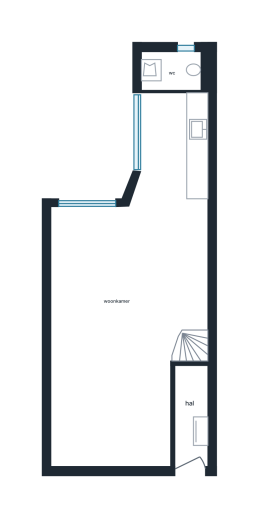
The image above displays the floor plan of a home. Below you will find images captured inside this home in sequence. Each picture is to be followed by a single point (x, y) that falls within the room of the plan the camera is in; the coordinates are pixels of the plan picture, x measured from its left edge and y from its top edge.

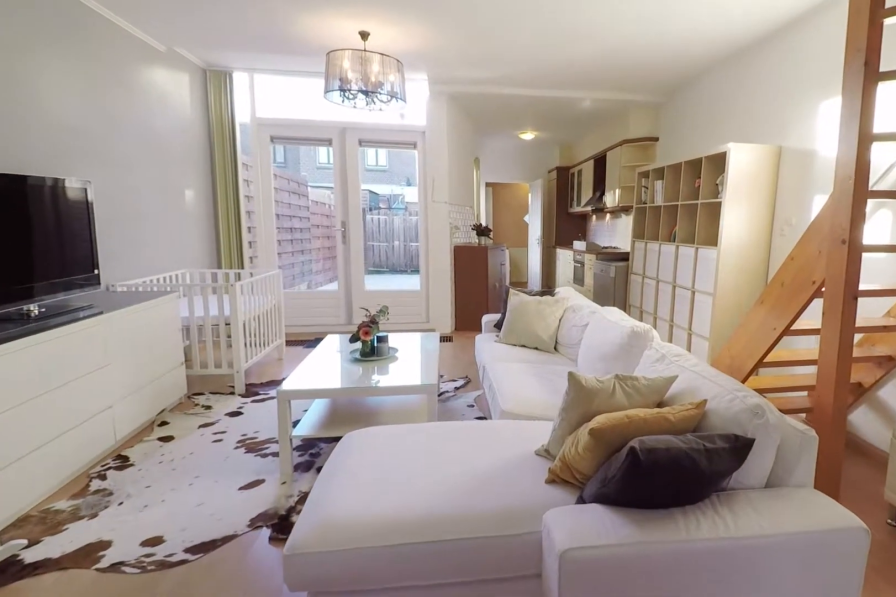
(93, 260)
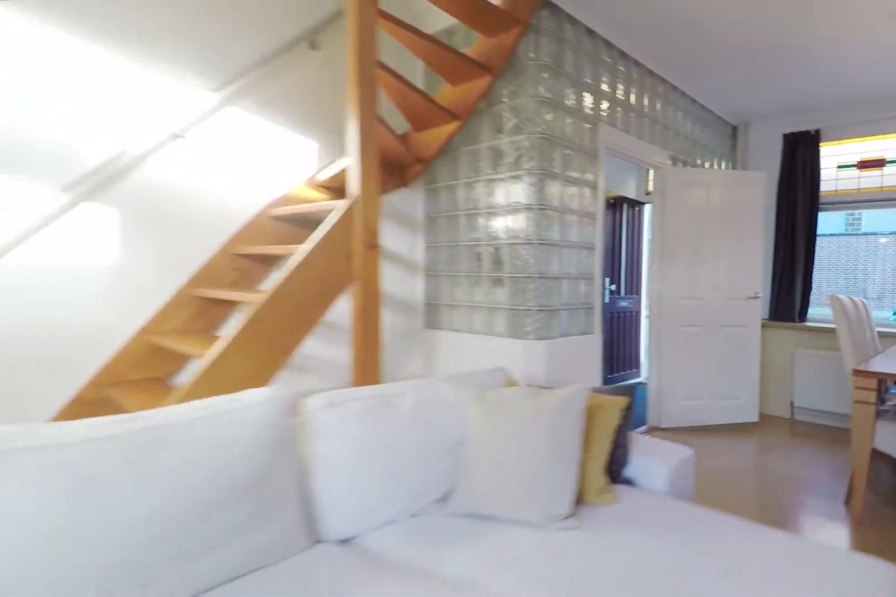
(94, 256)
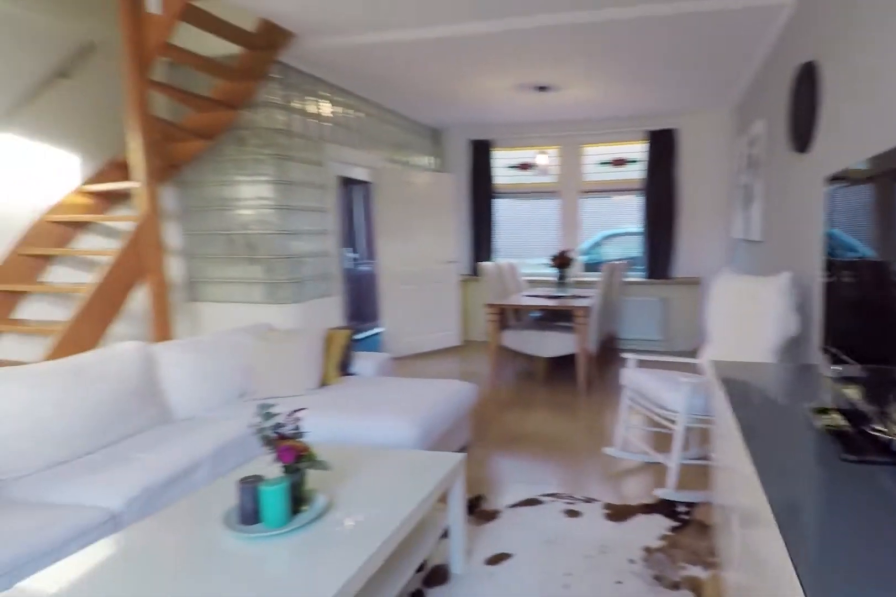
(95, 260)
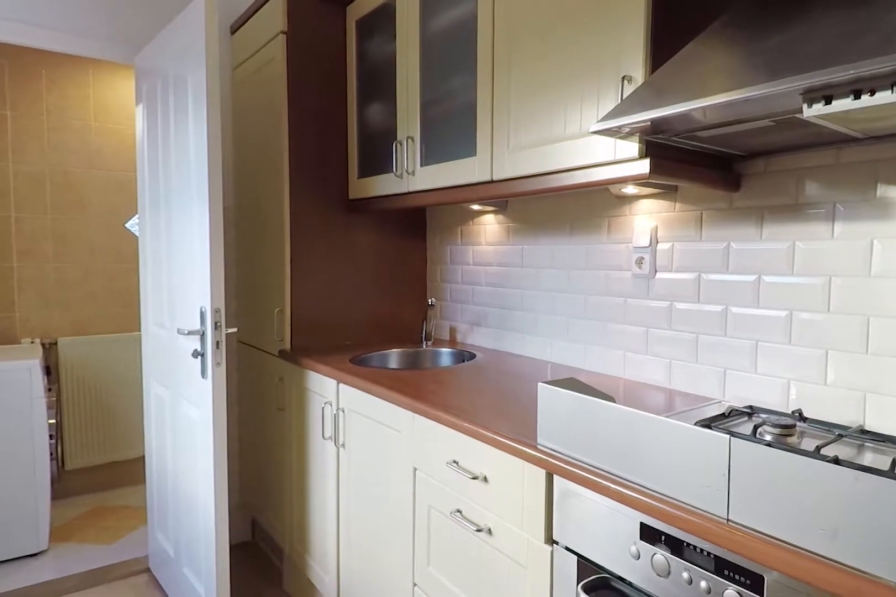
(197, 146)
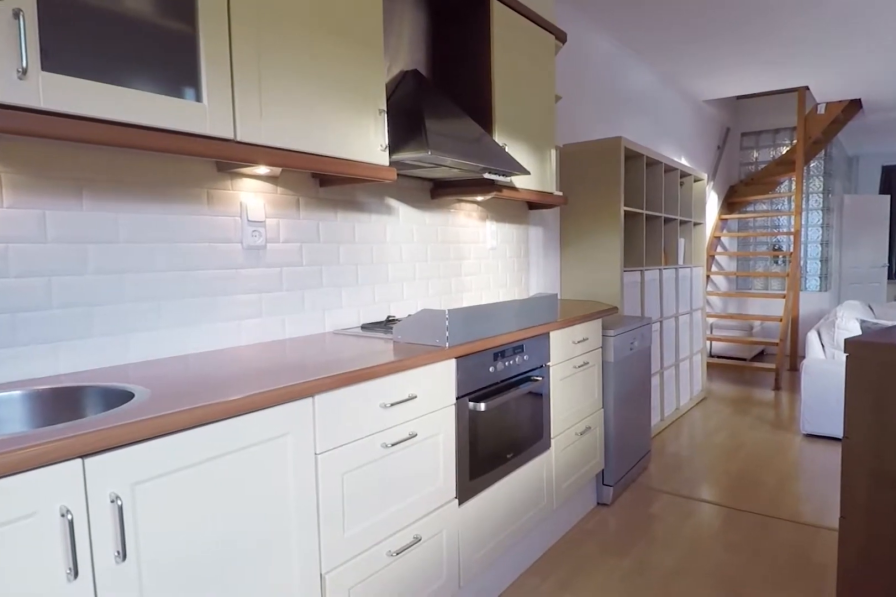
(197, 146)
